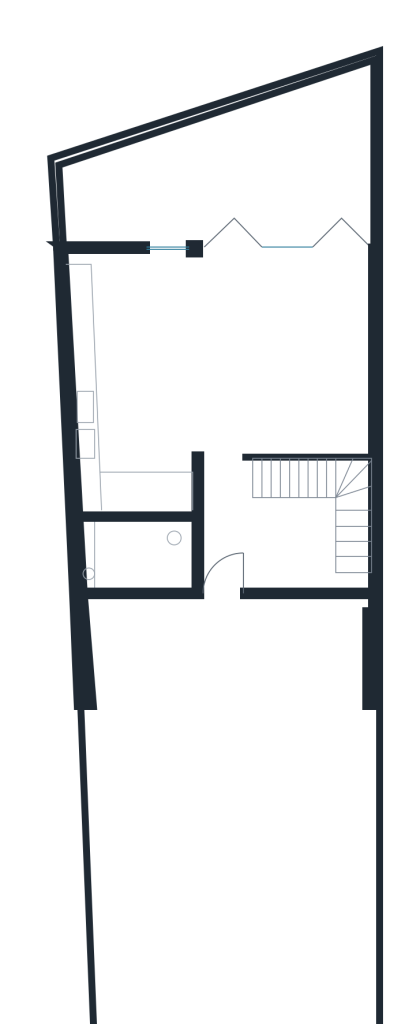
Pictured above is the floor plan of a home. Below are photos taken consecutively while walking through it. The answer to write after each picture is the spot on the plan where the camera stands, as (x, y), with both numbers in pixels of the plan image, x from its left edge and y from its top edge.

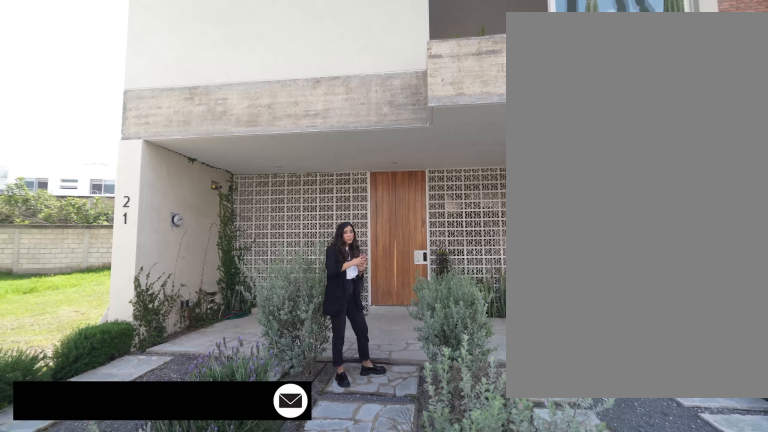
(261, 915)
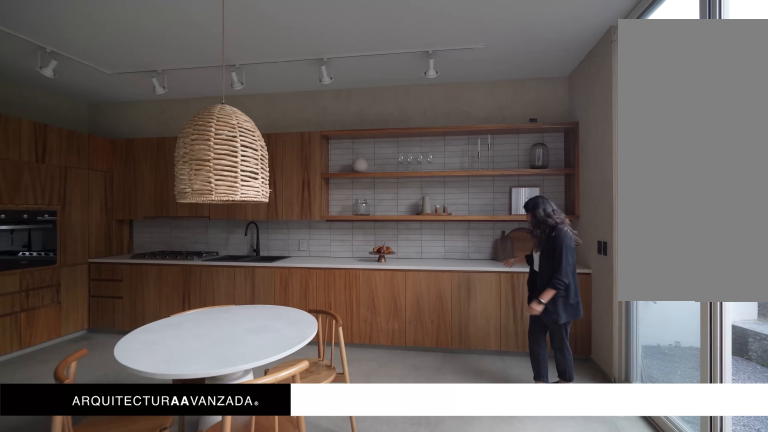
(222, 287)
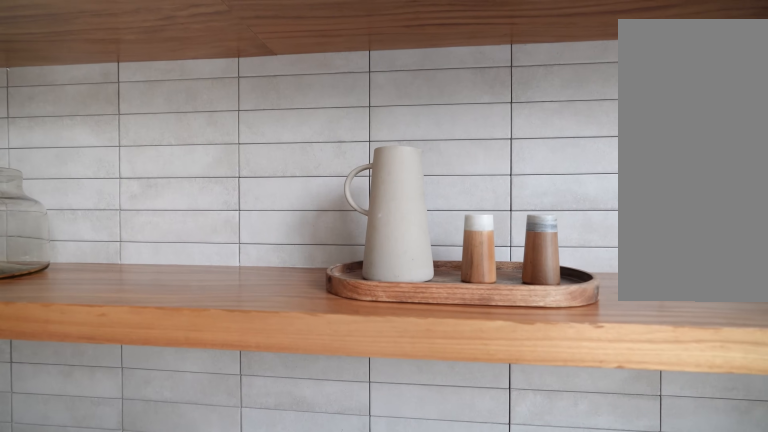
(121, 296)
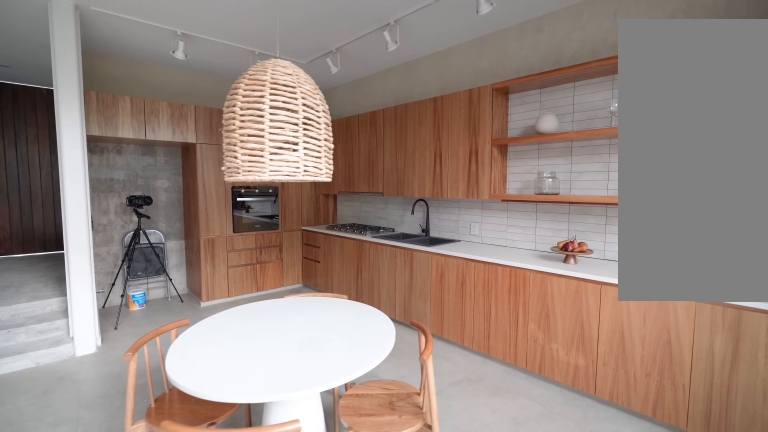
(159, 294)
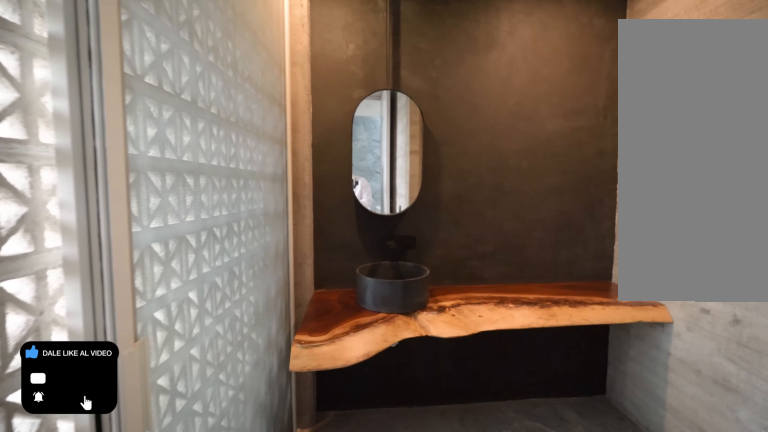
(118, 570)
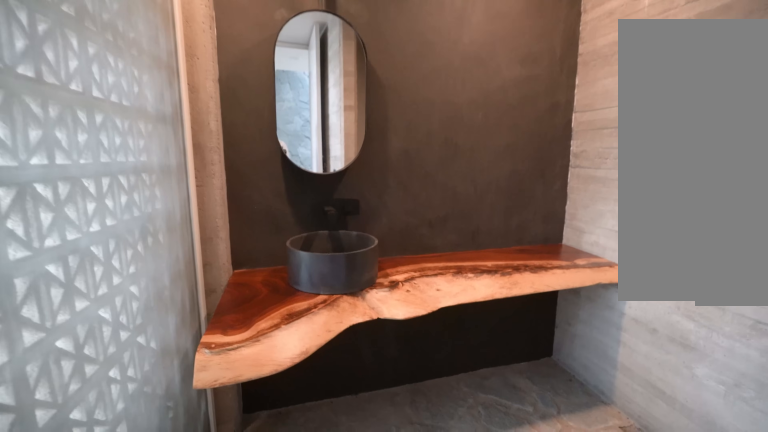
(118, 570)
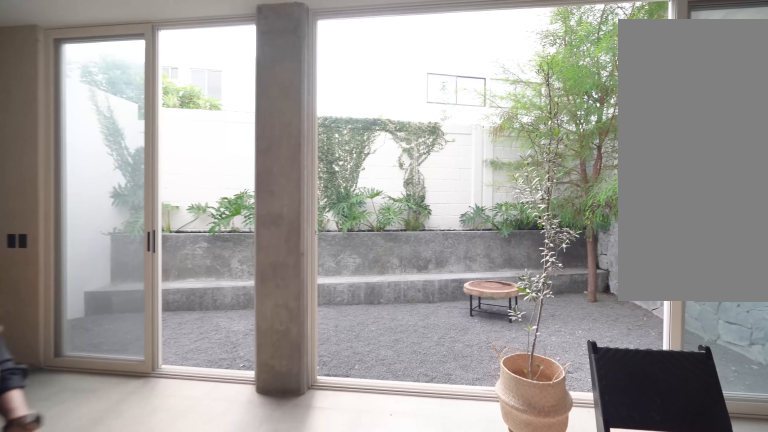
(232, 326)
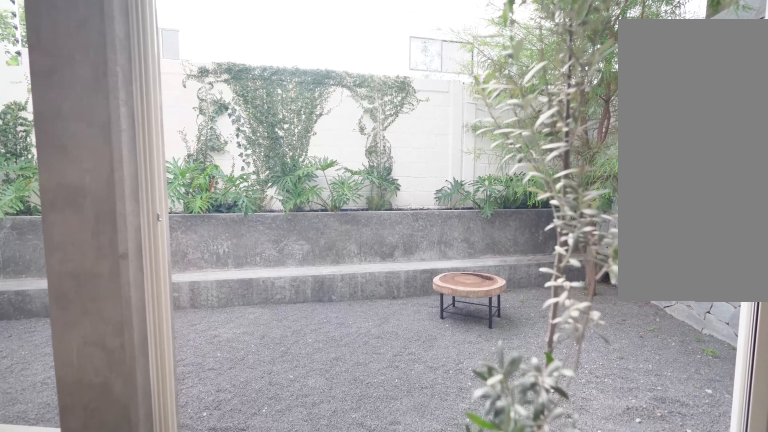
(229, 310)
